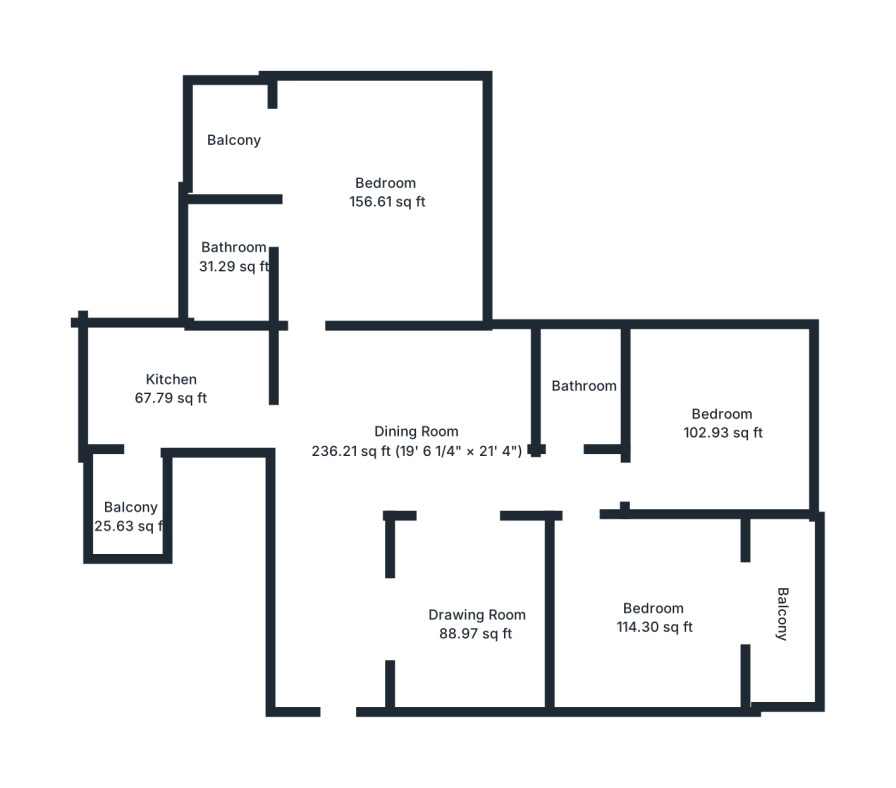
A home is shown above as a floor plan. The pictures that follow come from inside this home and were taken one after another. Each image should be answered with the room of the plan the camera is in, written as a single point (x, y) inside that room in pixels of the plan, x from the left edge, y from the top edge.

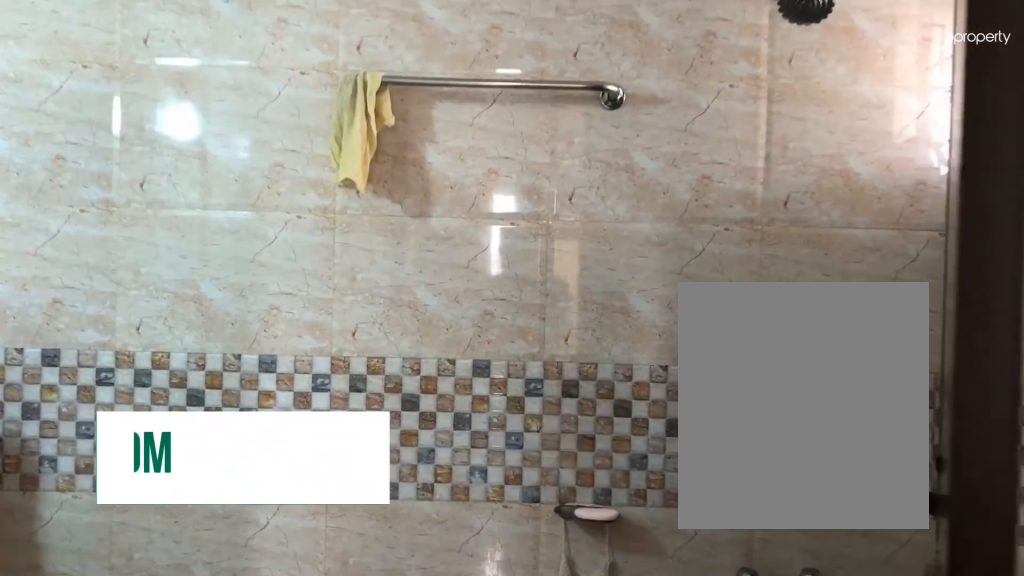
(232, 260)
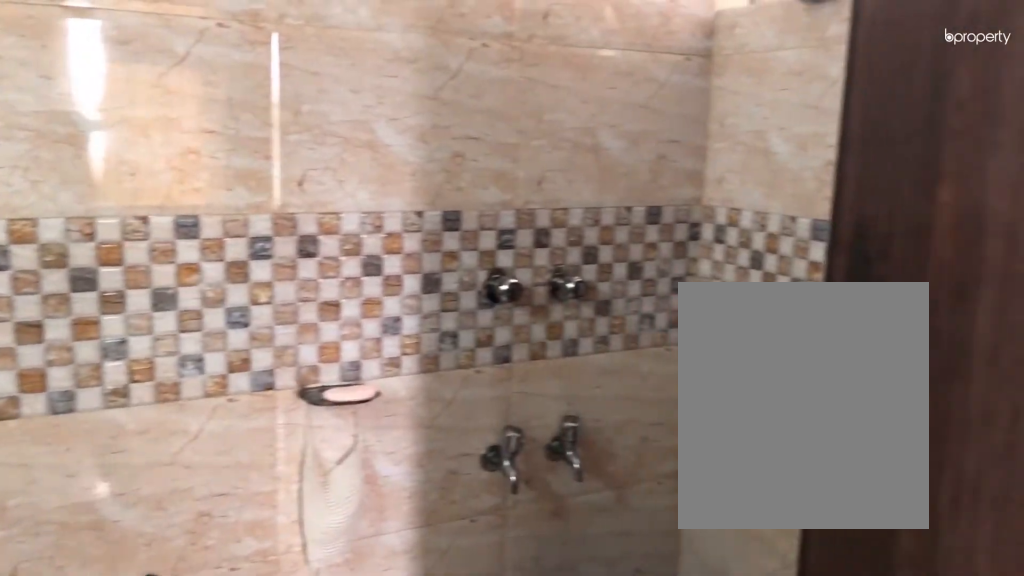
(232, 260)
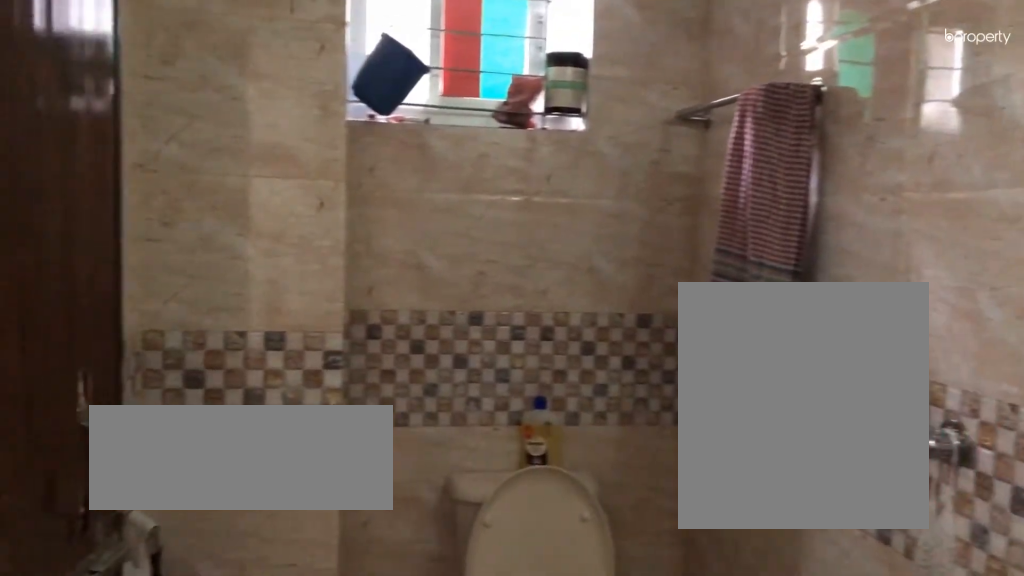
(584, 388)
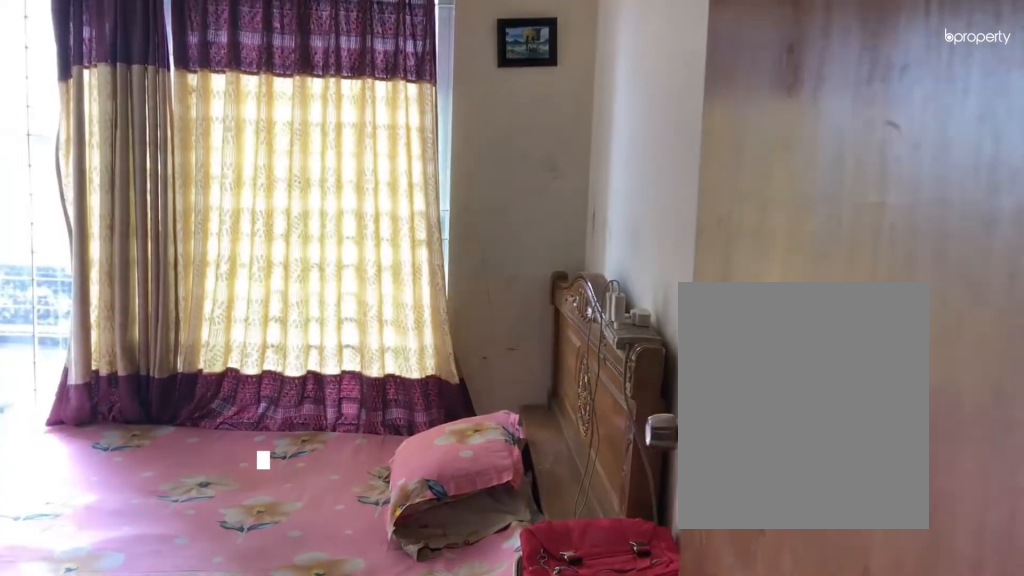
(723, 420)
